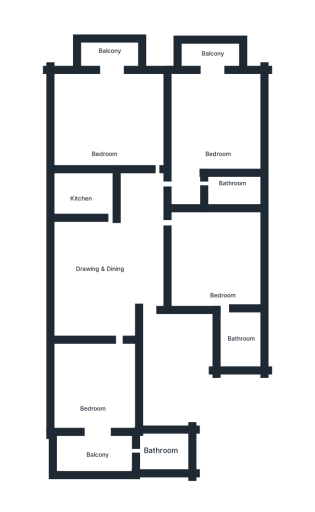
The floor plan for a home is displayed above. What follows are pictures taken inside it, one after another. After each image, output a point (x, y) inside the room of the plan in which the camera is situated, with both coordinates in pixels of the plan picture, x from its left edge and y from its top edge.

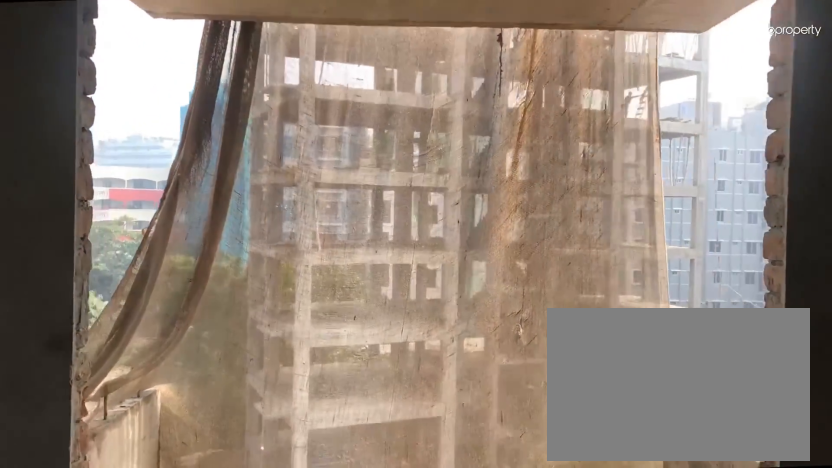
(114, 76)
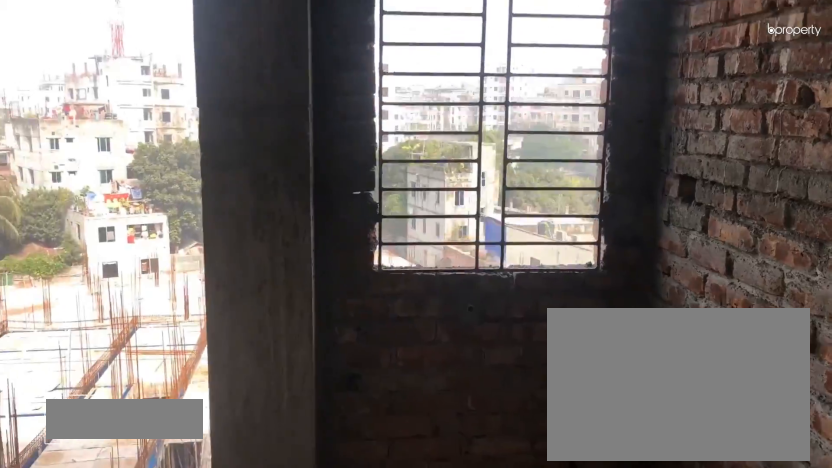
(81, 193)
